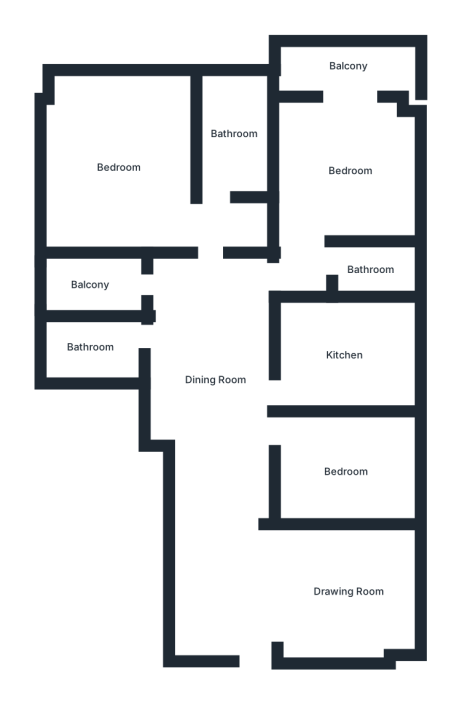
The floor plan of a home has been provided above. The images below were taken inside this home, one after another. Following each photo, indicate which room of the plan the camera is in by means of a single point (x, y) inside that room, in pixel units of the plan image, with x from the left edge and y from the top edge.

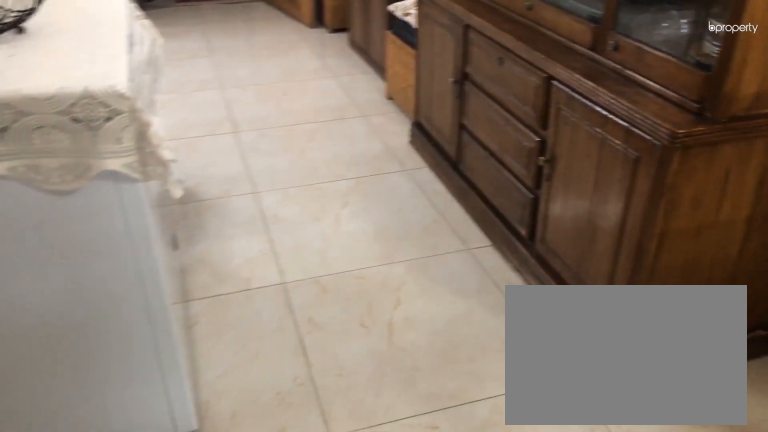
(217, 382)
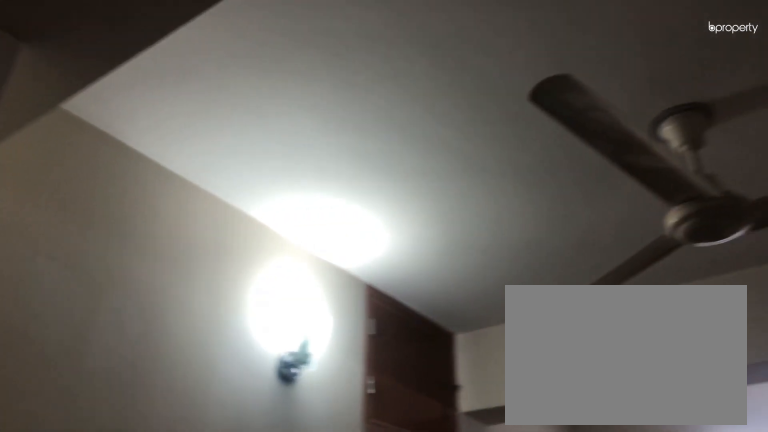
(217, 382)
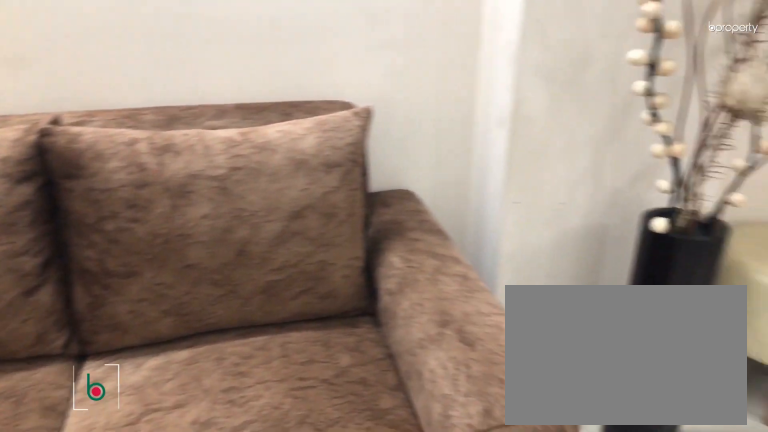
(348, 590)
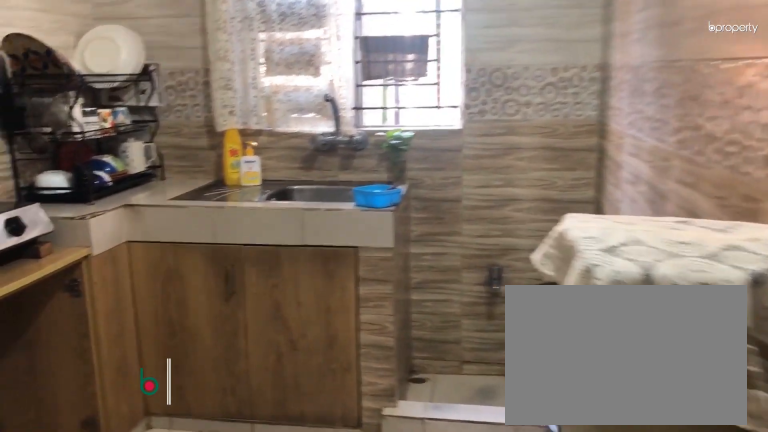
(342, 353)
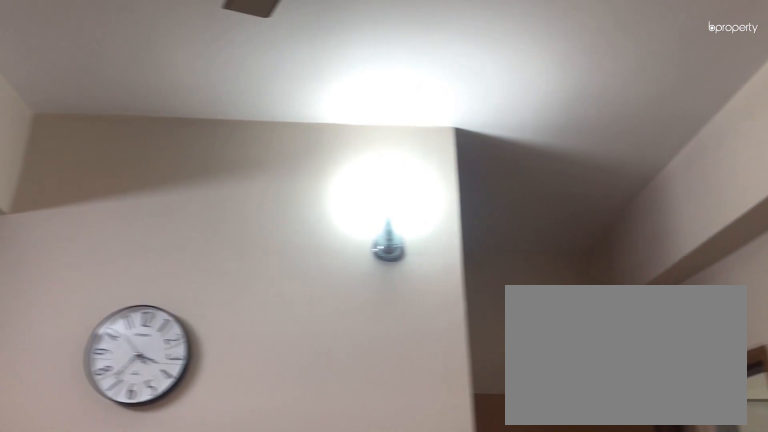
(347, 174)
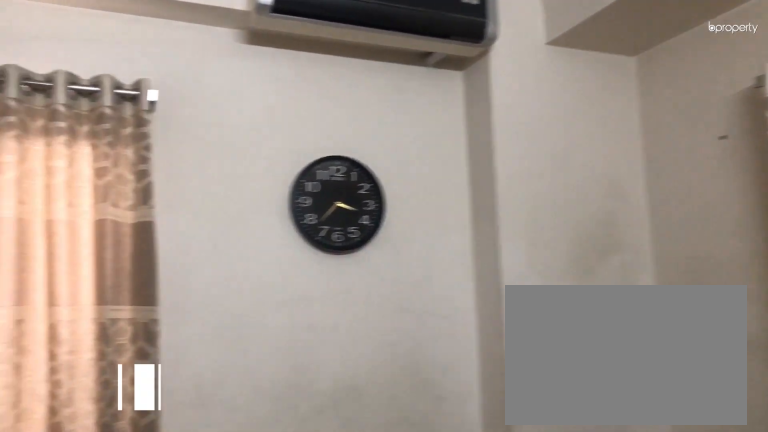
(115, 169)
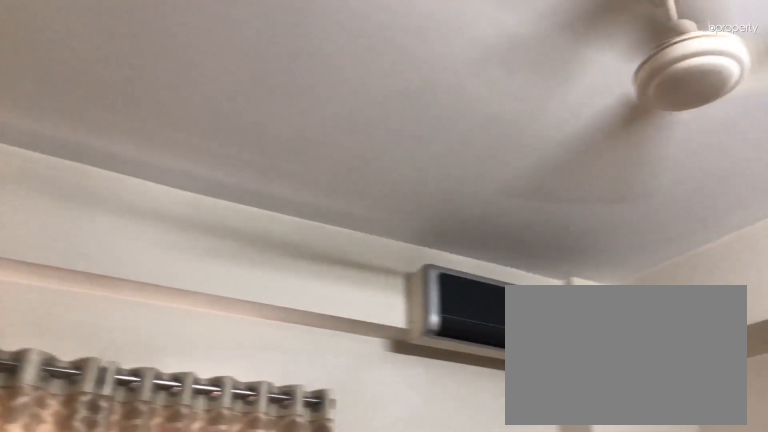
(115, 169)
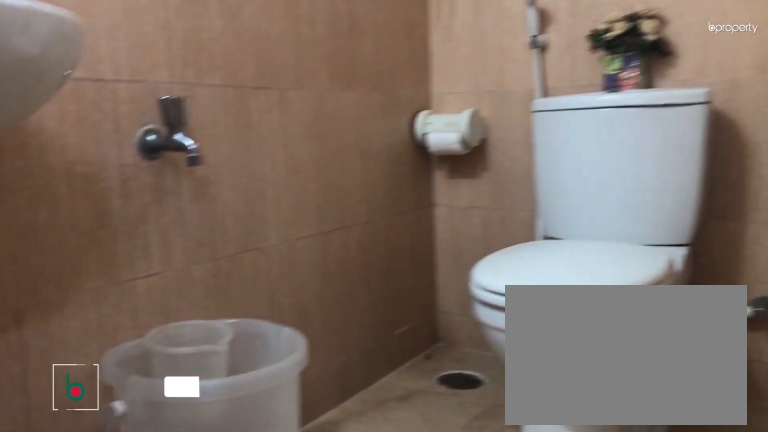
(87, 348)
